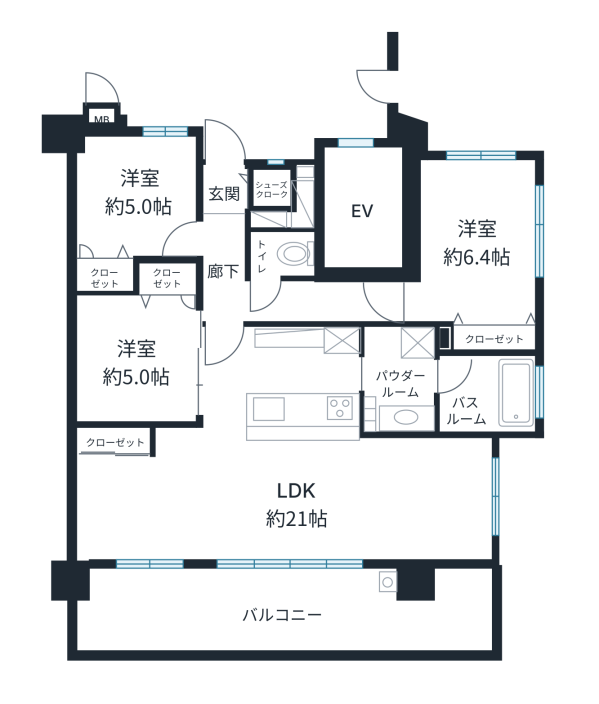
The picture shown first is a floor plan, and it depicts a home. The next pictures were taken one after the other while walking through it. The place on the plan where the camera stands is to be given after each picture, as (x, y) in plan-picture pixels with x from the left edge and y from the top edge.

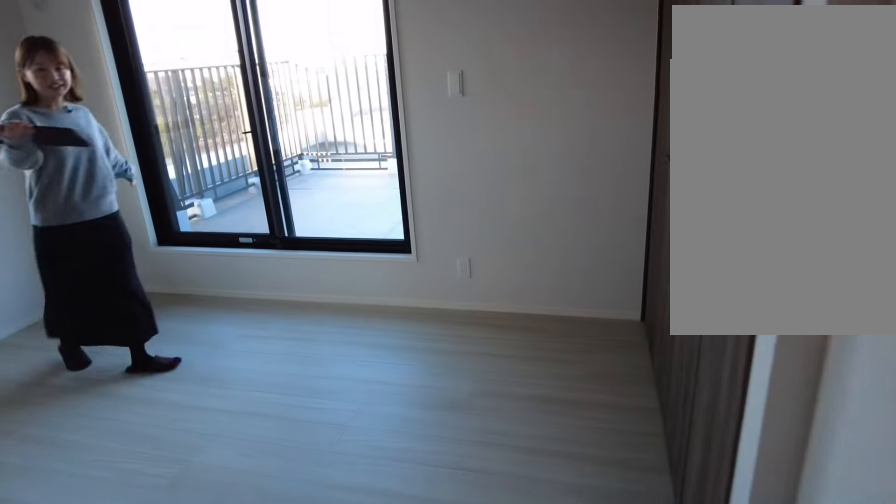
(470, 291)
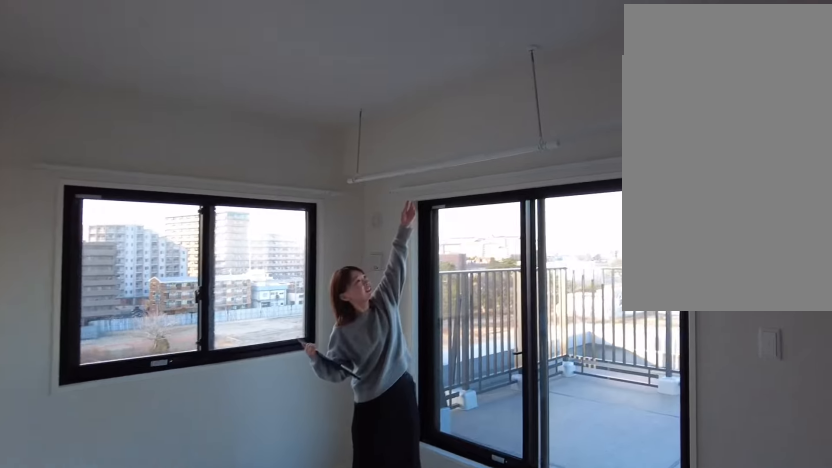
(470, 291)
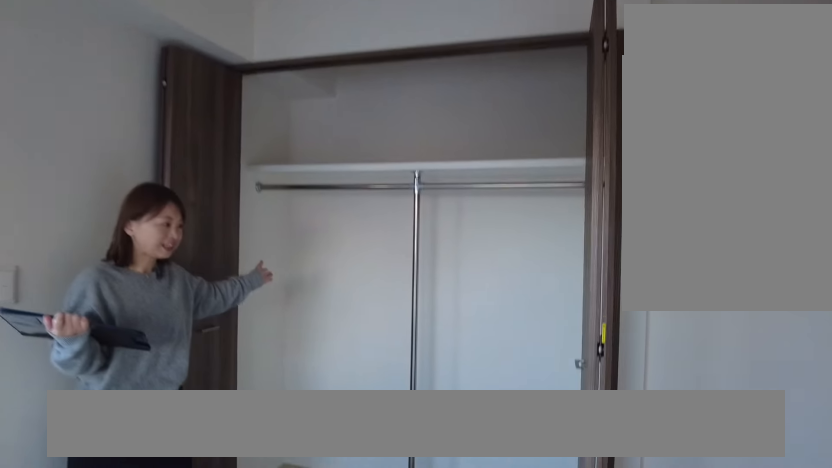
(488, 328)
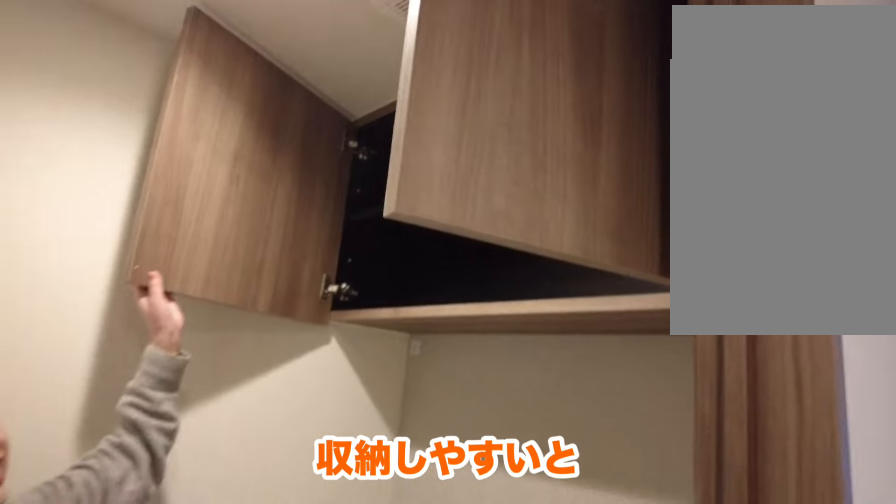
(273, 269)
